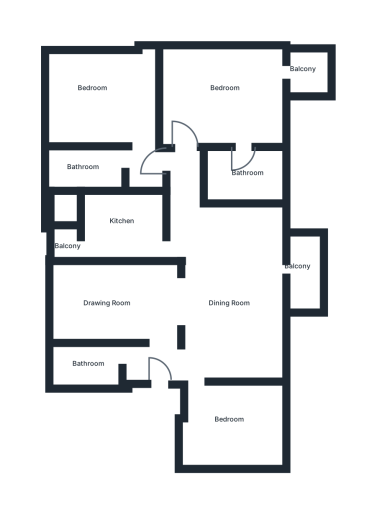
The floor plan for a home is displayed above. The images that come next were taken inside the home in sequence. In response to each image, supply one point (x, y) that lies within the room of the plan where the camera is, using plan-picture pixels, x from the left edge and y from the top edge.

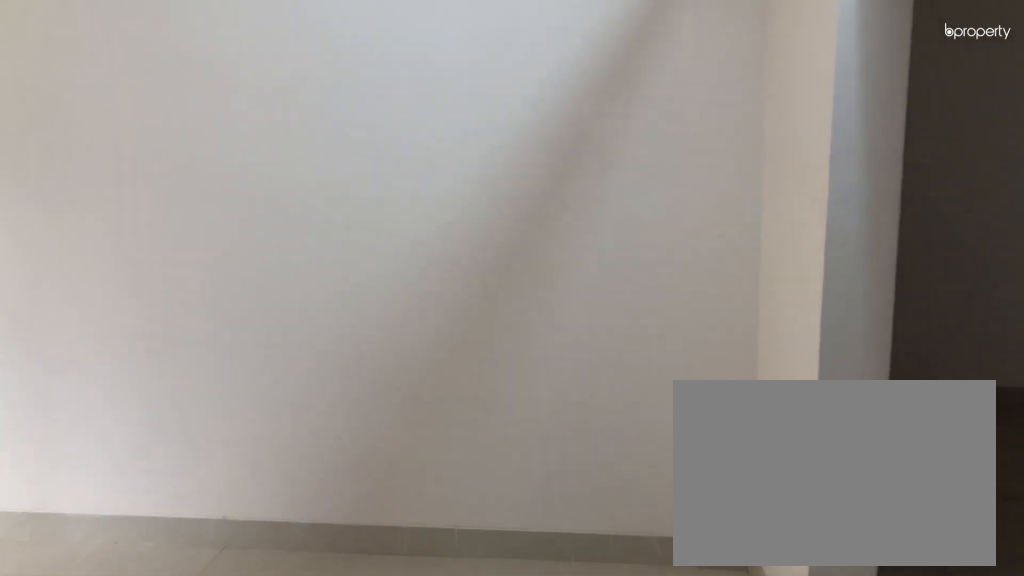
(115, 306)
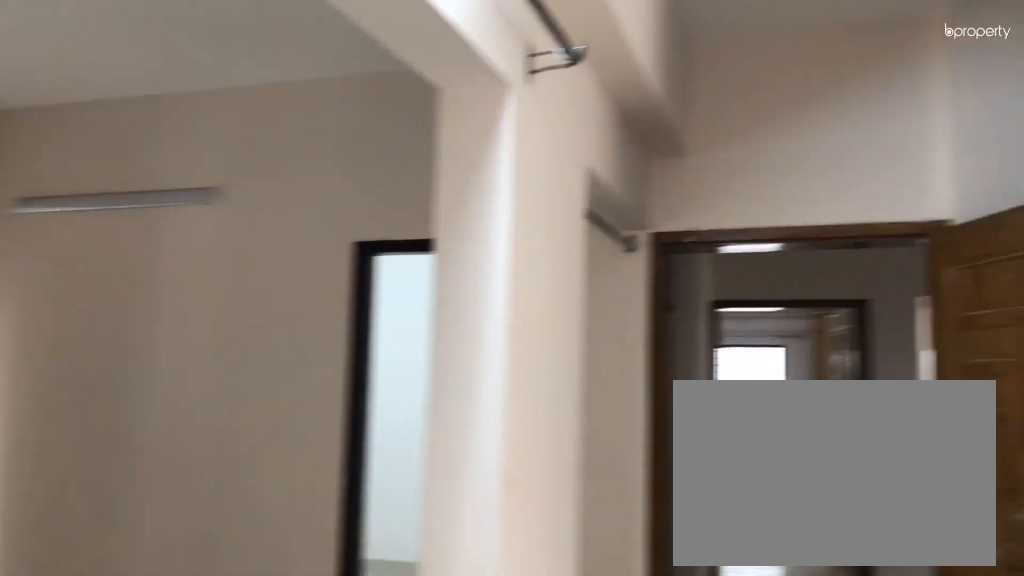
(115, 306)
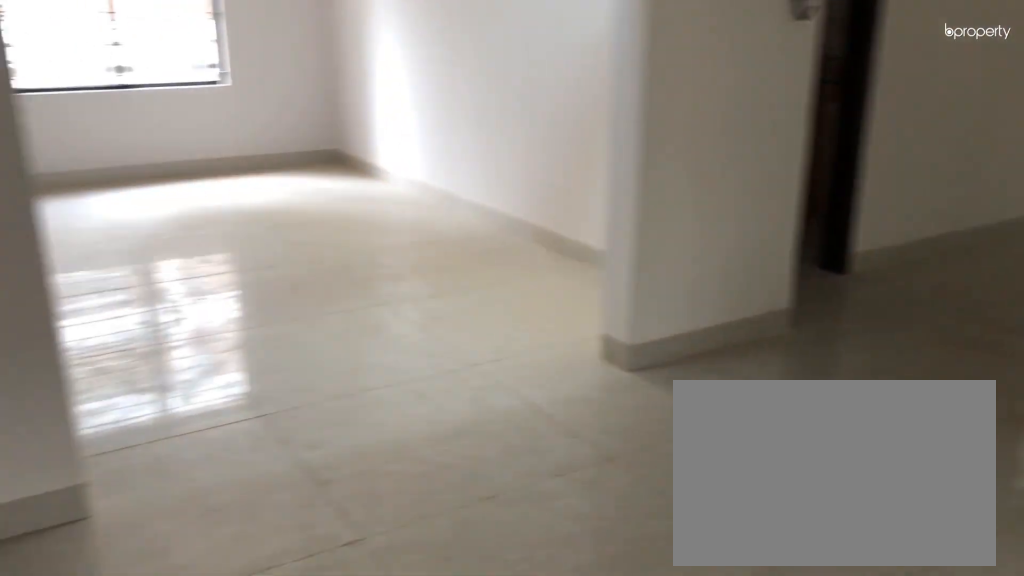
(240, 316)
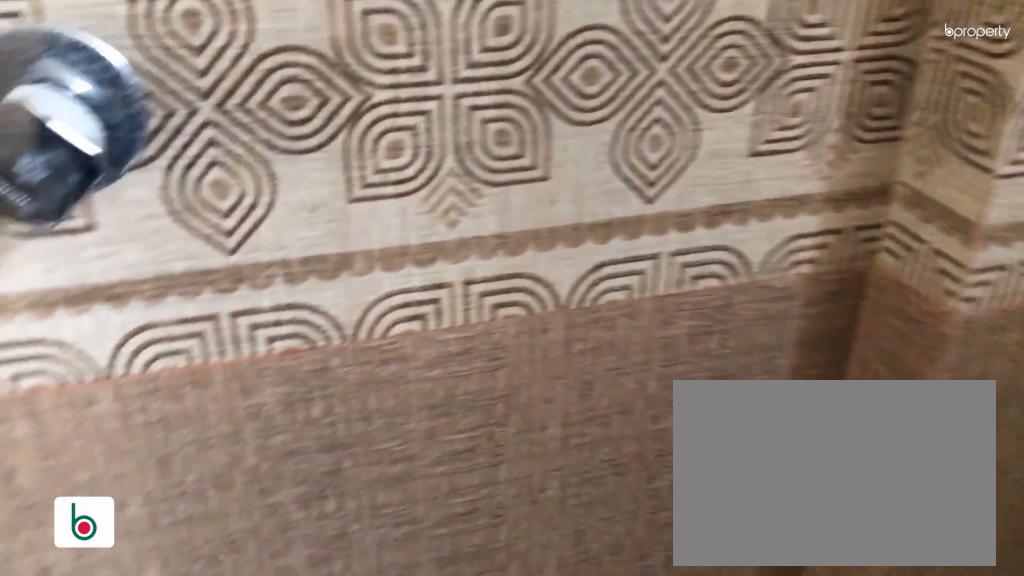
(83, 364)
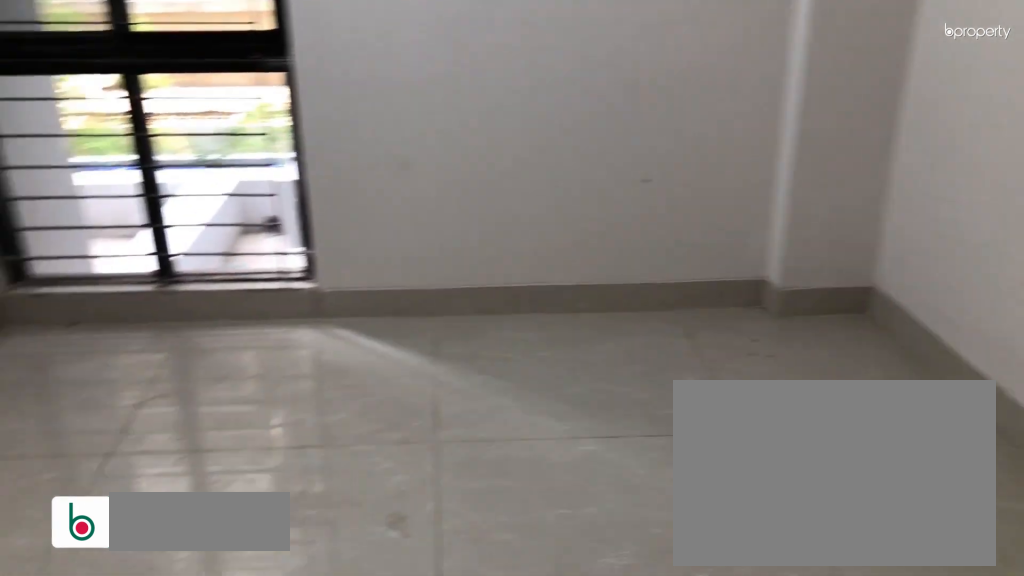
(218, 428)
